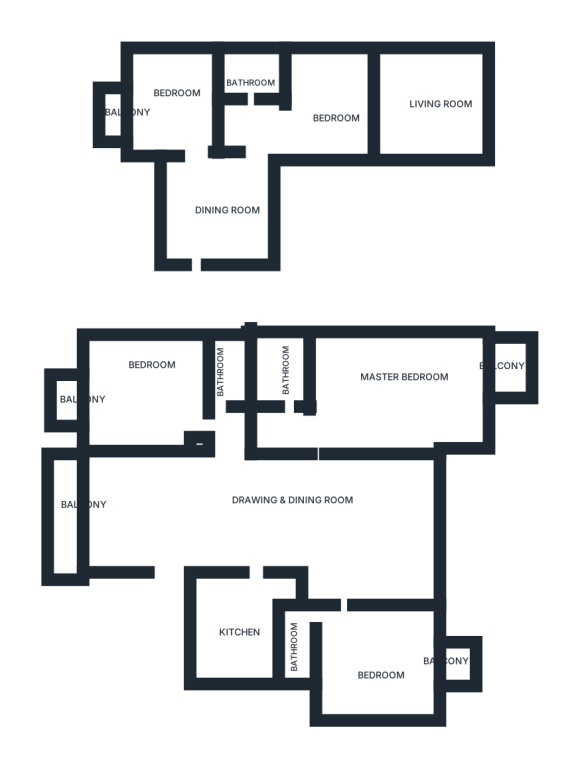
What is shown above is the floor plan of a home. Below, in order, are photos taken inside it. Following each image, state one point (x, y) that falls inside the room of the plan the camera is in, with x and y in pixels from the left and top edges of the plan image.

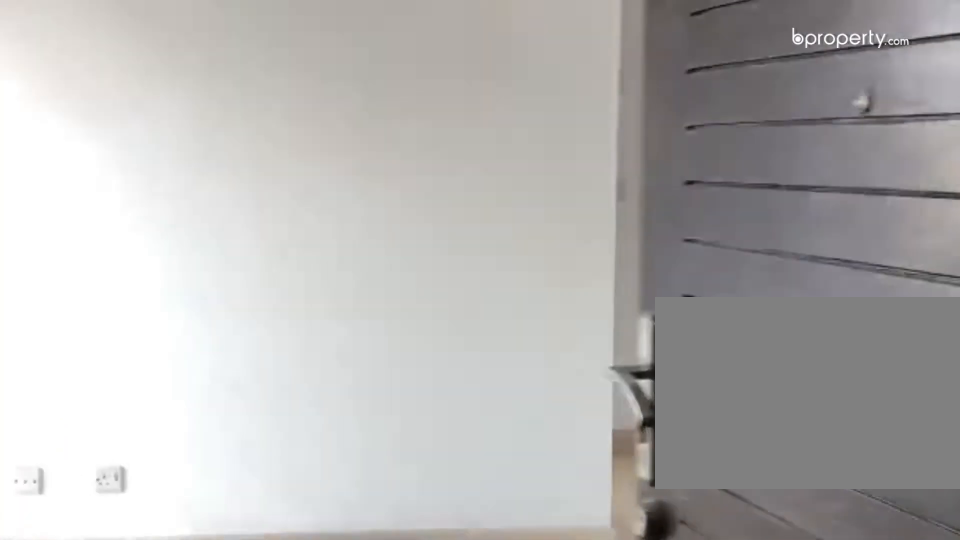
(157, 523)
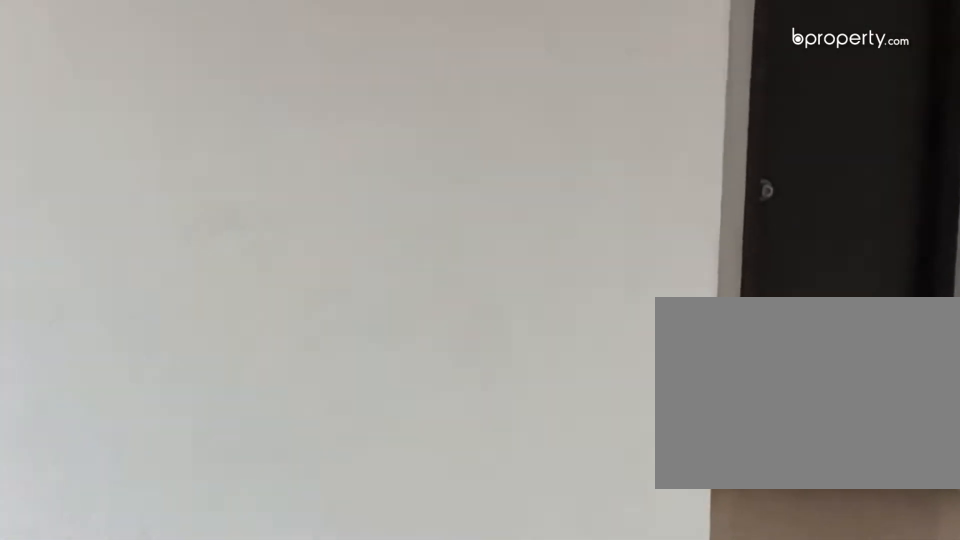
(157, 523)
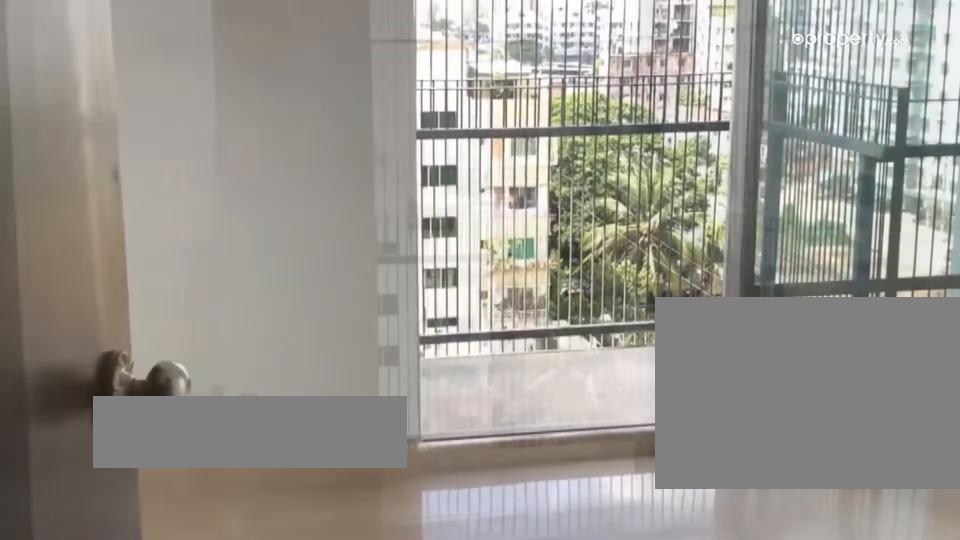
(148, 396)
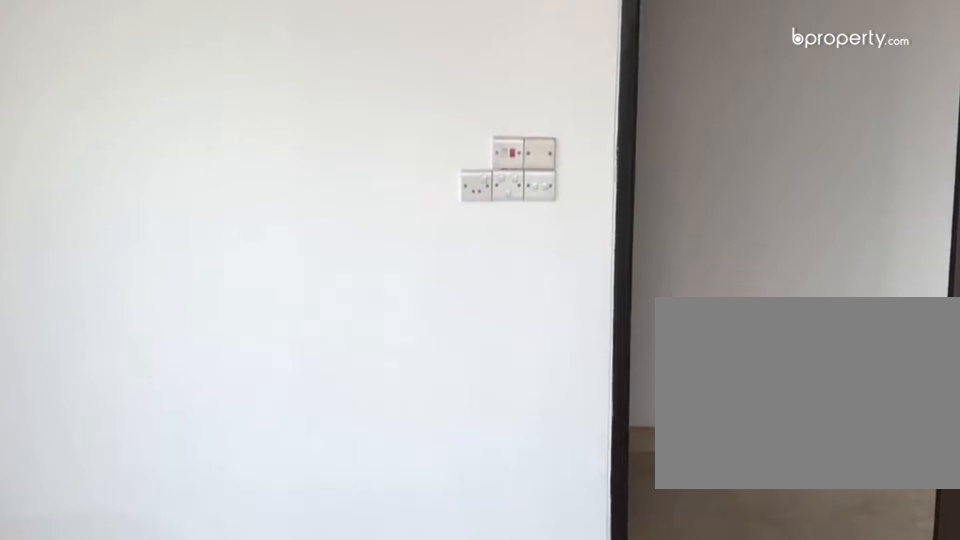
(101, 400)
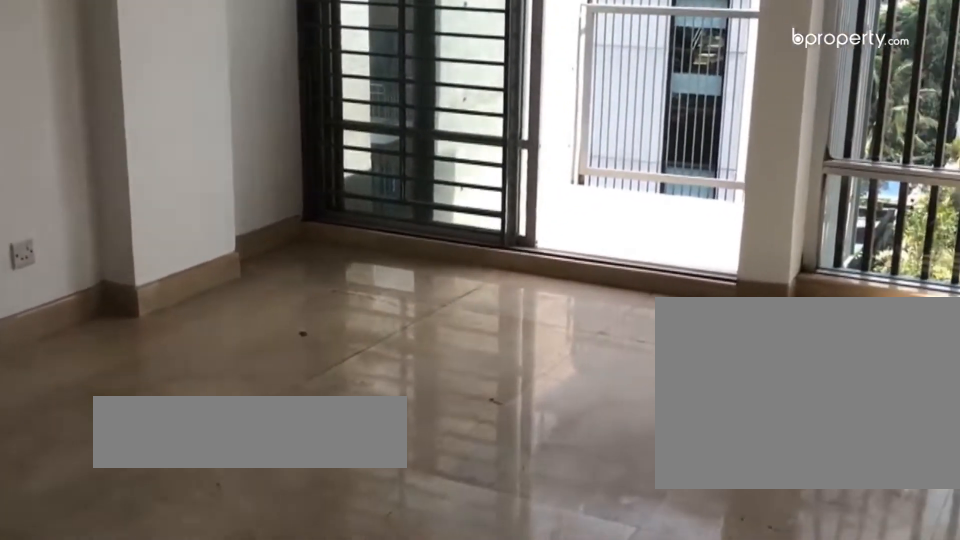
(400, 396)
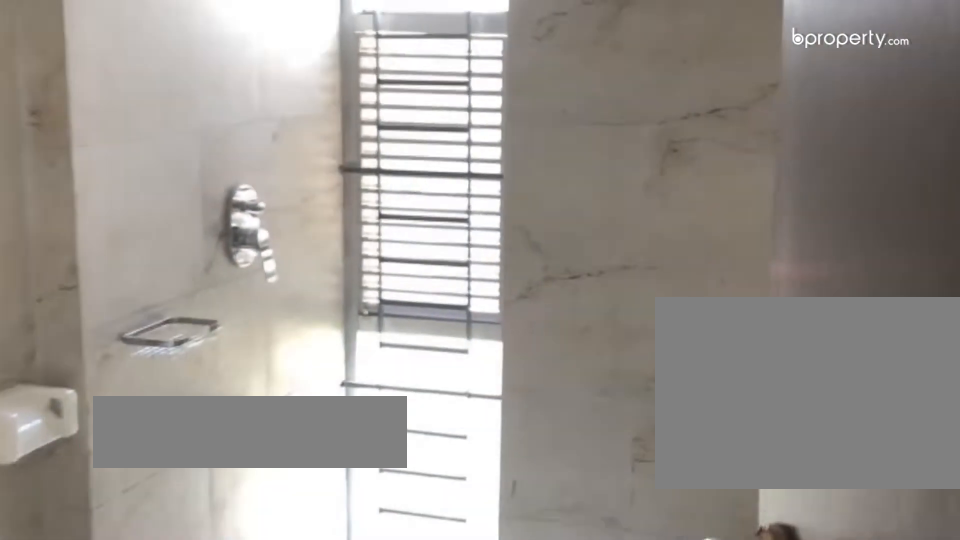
(284, 373)
